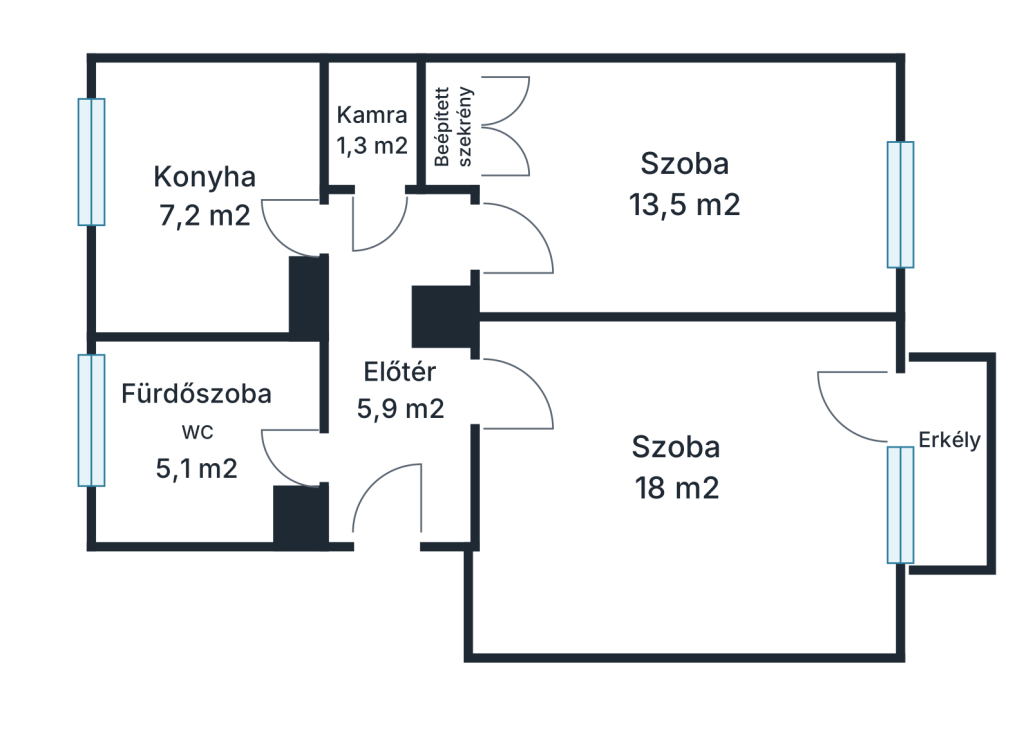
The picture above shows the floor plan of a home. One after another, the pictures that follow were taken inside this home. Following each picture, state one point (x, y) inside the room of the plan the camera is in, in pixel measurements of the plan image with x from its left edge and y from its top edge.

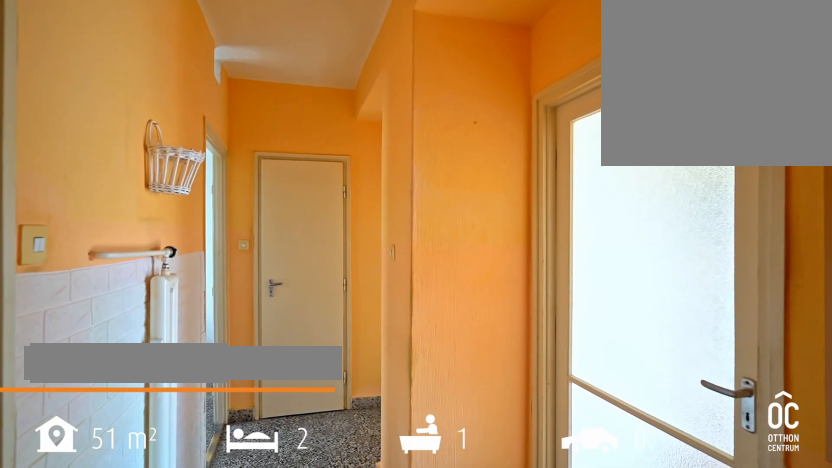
(397, 390)
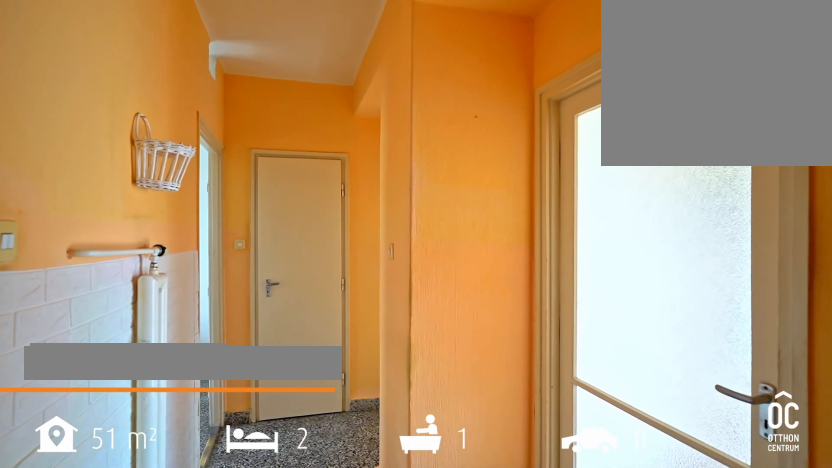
(397, 390)
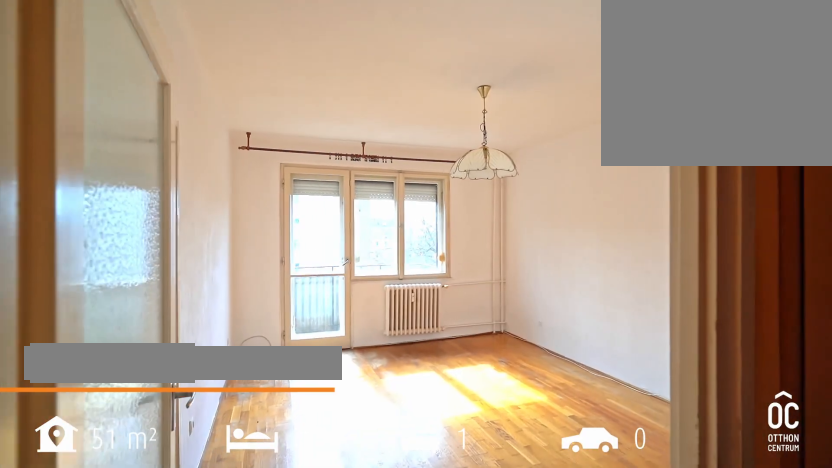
(679, 474)
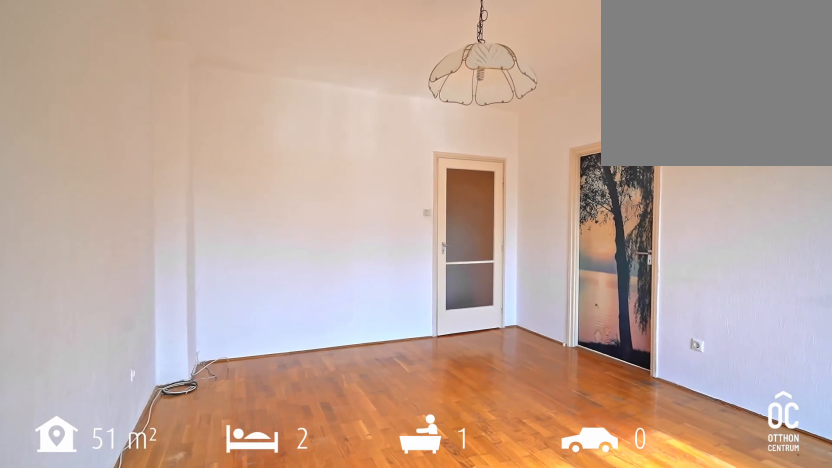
(679, 474)
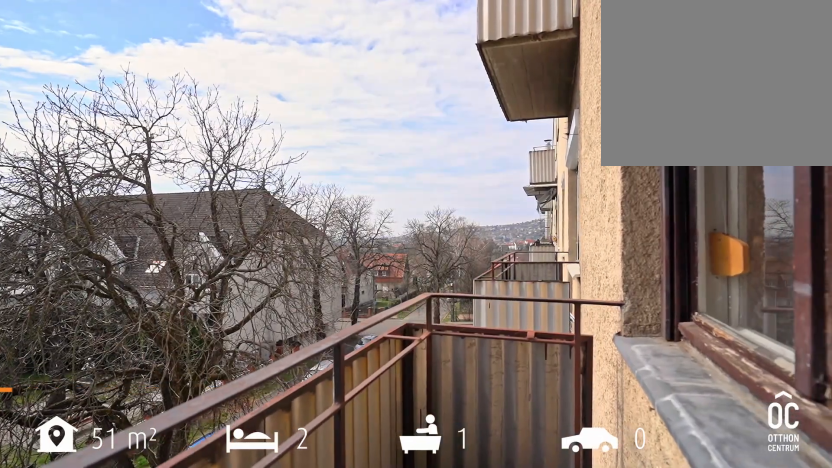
(946, 458)
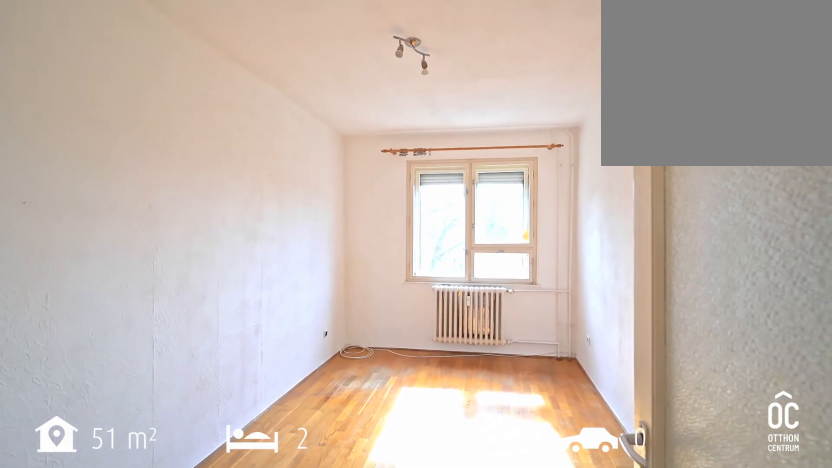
(685, 188)
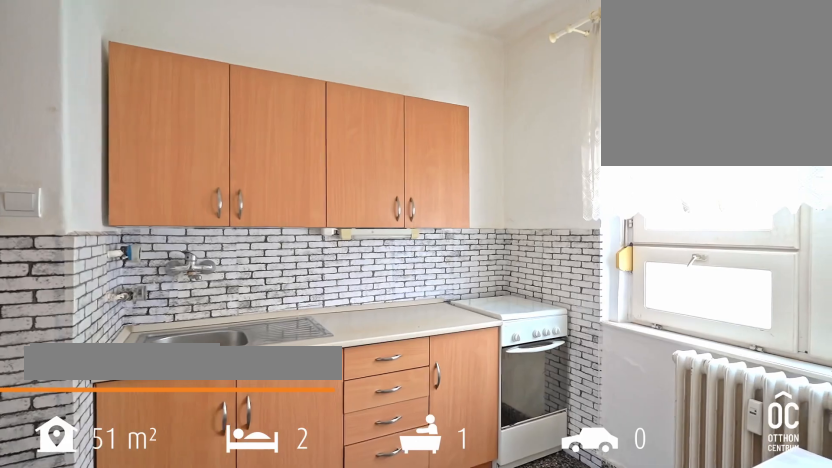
(204, 197)
